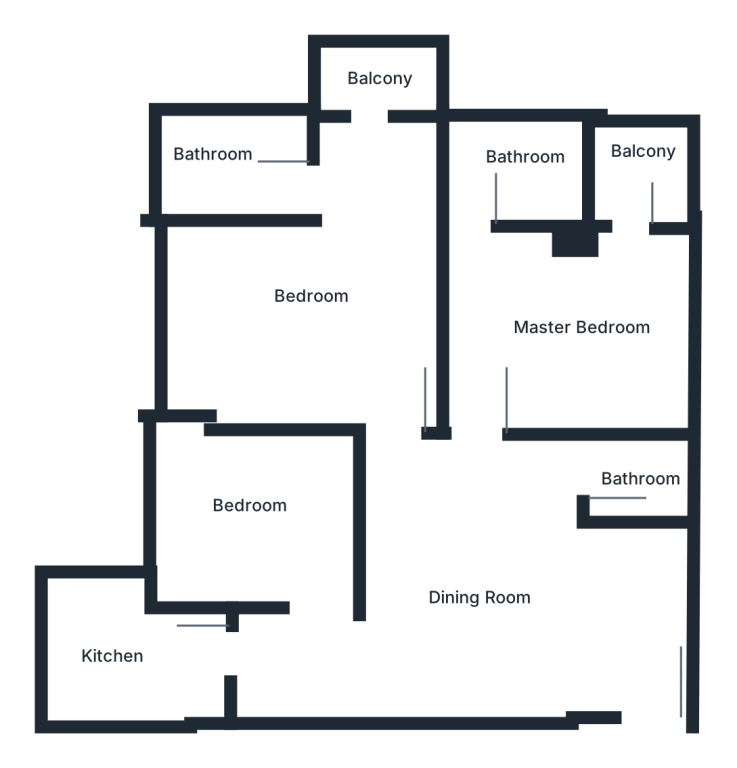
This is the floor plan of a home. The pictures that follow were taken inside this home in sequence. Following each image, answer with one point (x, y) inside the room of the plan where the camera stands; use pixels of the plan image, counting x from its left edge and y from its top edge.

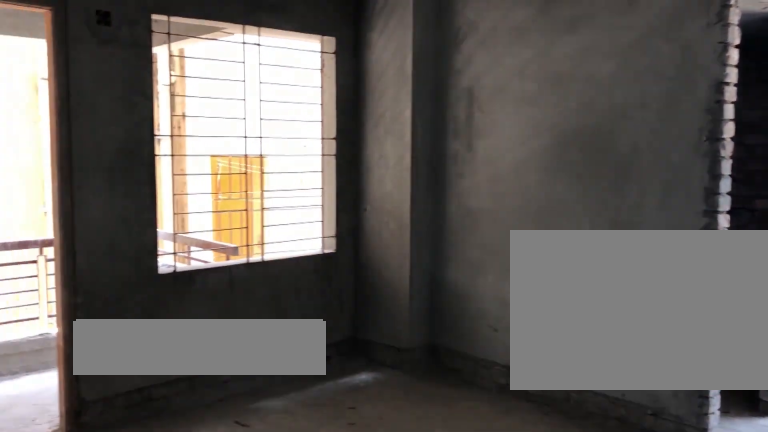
(302, 306)
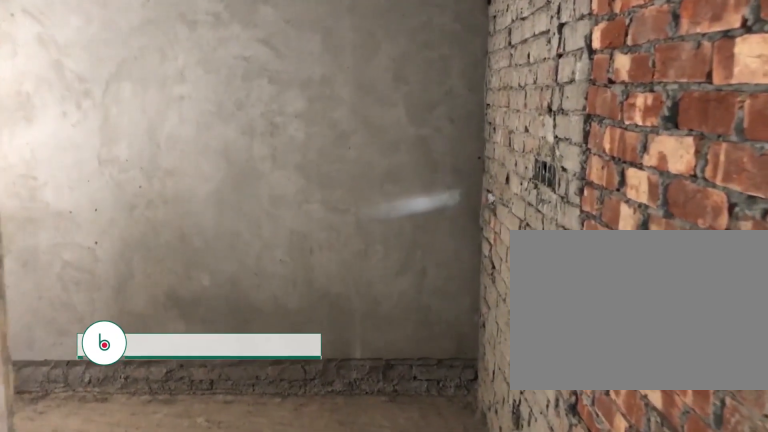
(247, 534)
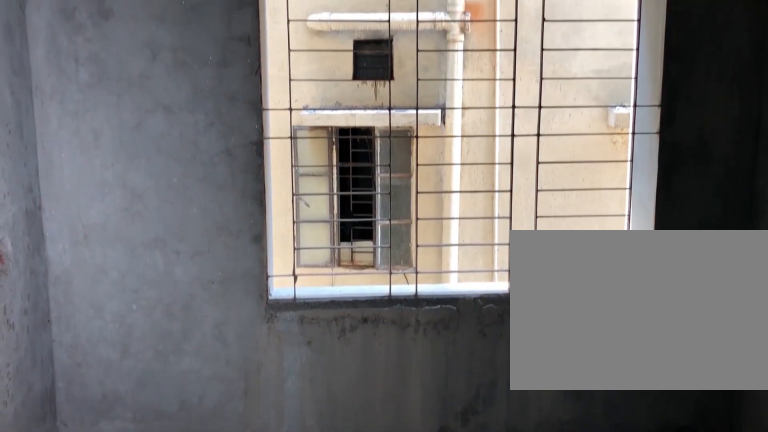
(247, 533)
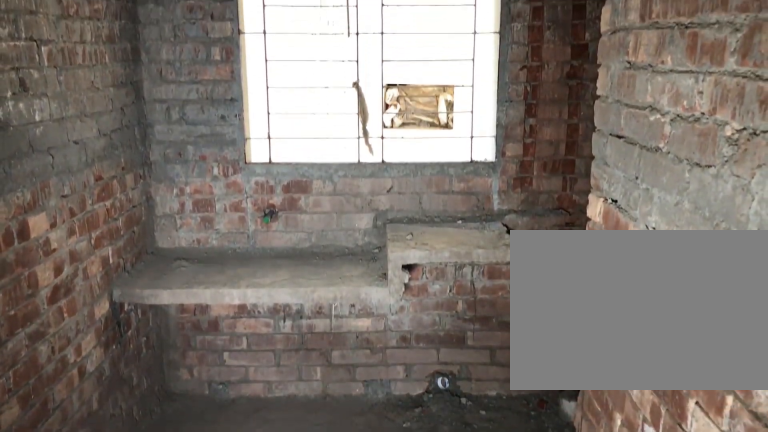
(98, 636)
